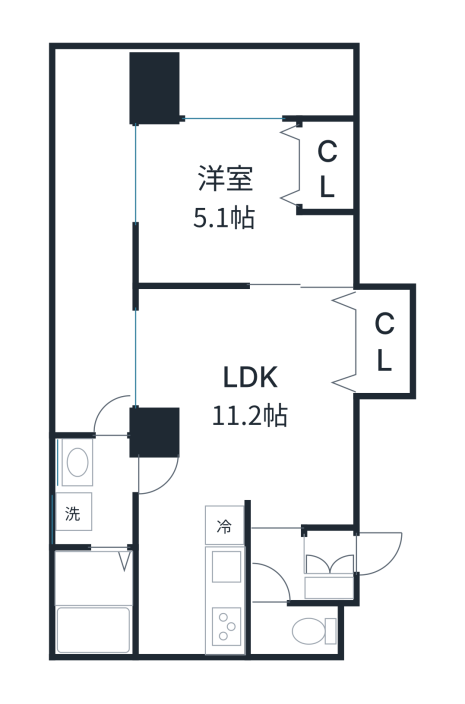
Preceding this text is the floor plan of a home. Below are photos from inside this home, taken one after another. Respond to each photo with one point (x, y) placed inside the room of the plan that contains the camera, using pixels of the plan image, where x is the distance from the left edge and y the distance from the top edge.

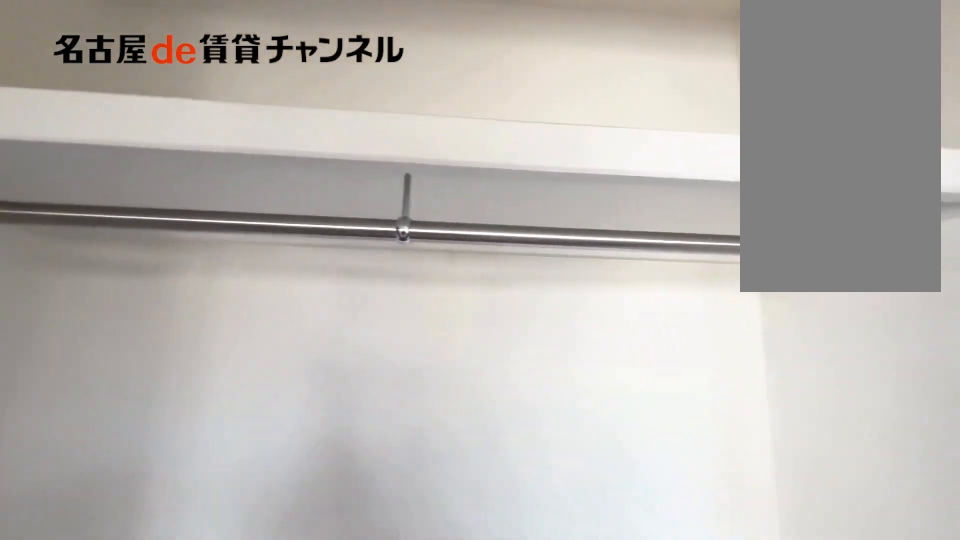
(328, 166)
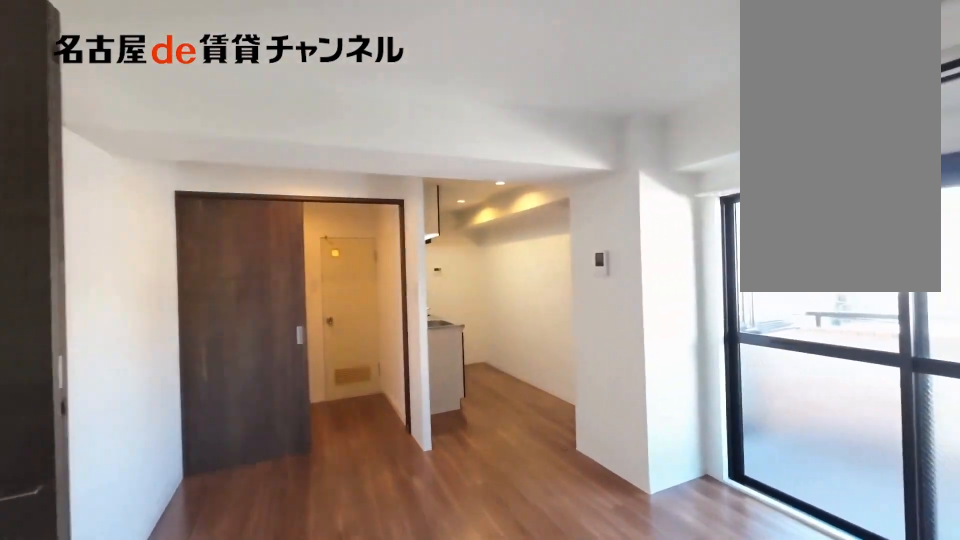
(245, 436)
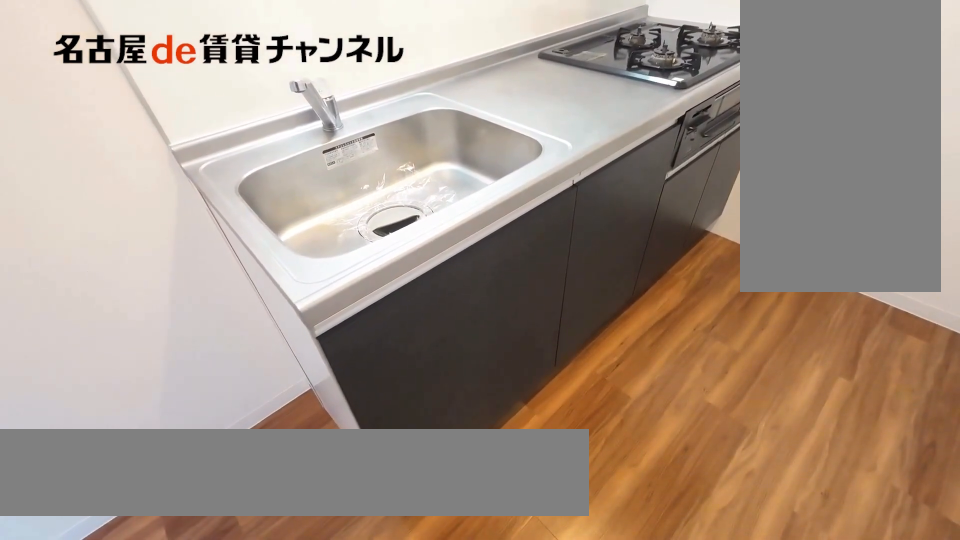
(227, 576)
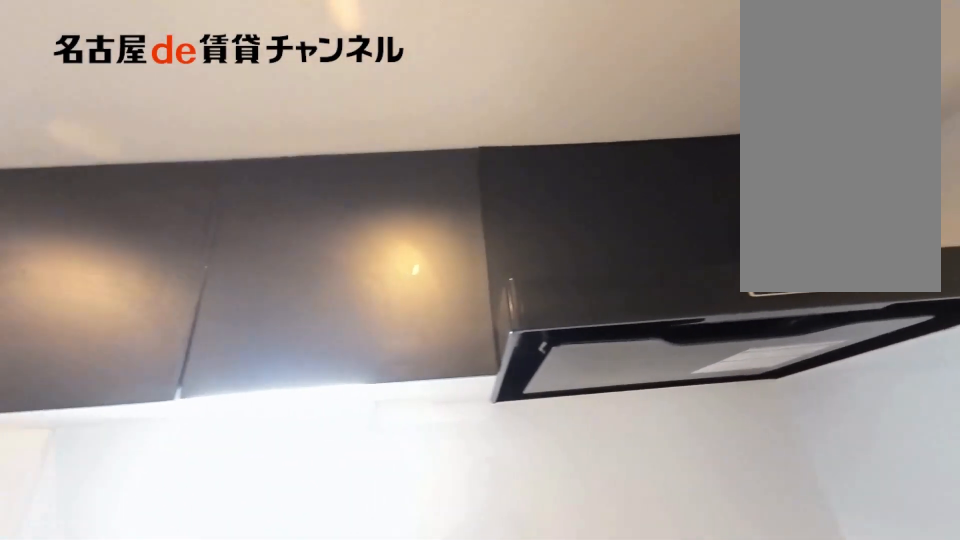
(227, 576)
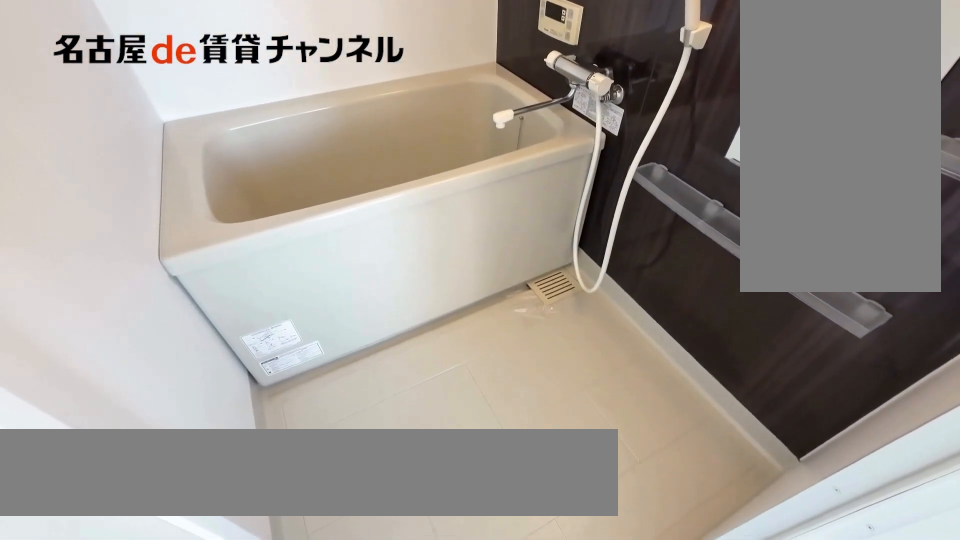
(97, 599)
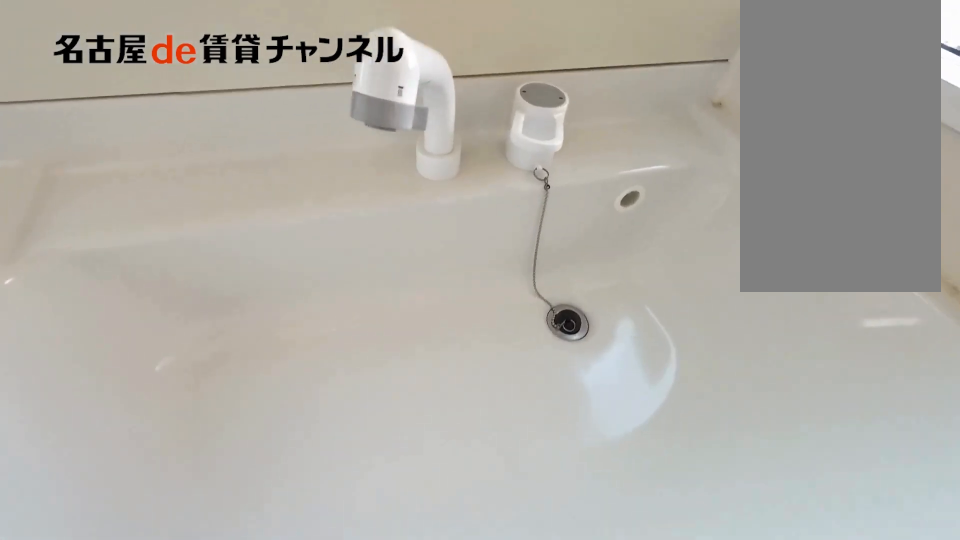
(97, 490)
